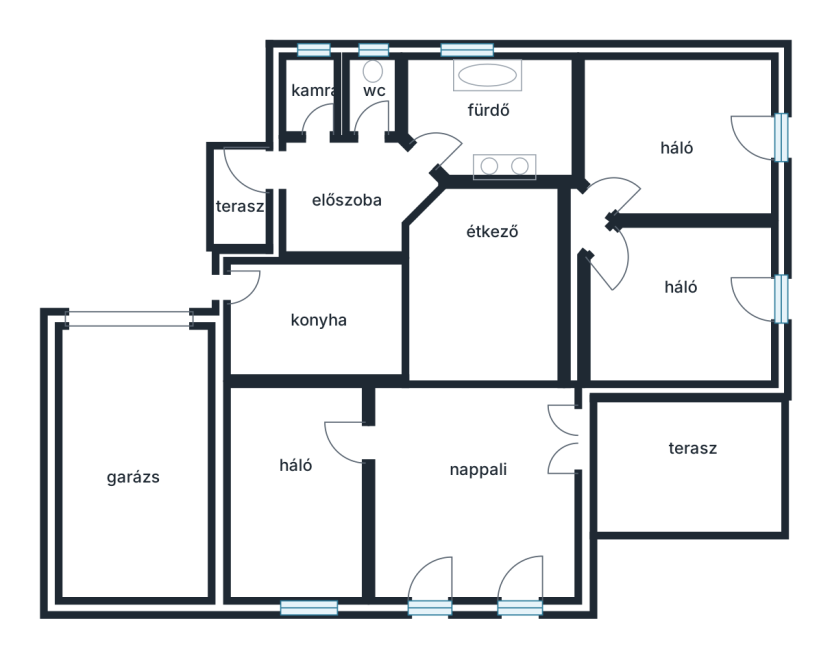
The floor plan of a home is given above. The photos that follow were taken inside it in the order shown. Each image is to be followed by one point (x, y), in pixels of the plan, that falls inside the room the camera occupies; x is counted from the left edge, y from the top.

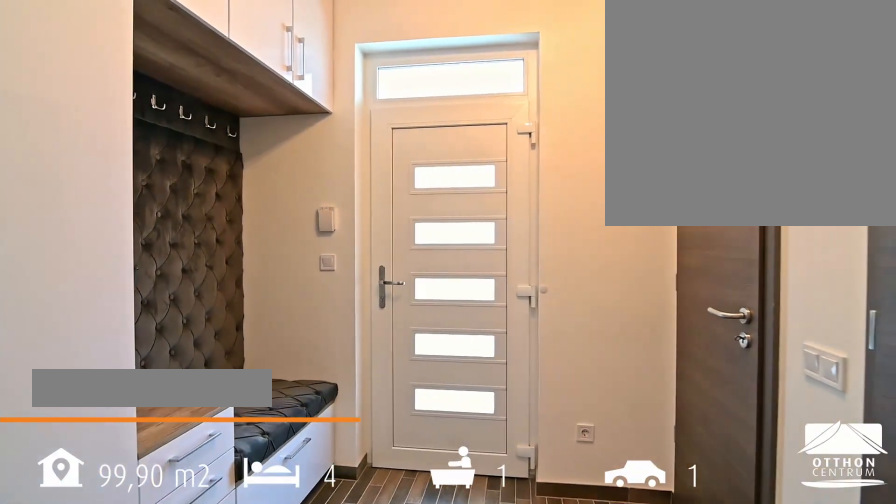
(349, 195)
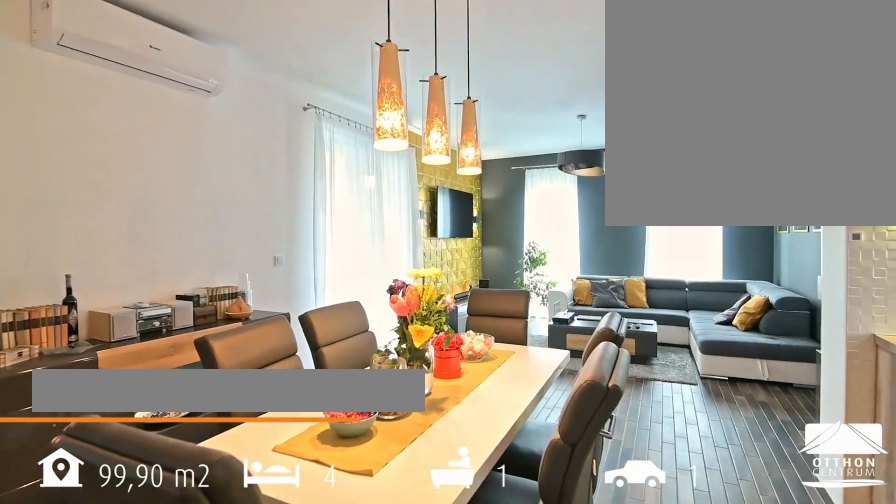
(488, 388)
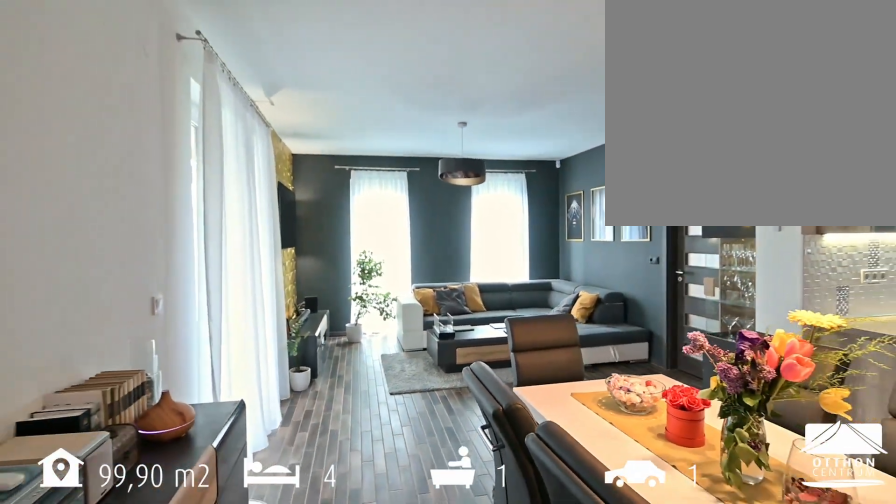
(431, 316)
